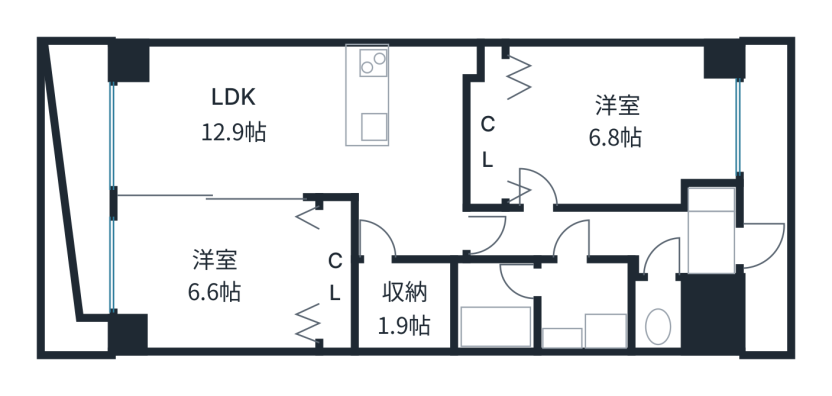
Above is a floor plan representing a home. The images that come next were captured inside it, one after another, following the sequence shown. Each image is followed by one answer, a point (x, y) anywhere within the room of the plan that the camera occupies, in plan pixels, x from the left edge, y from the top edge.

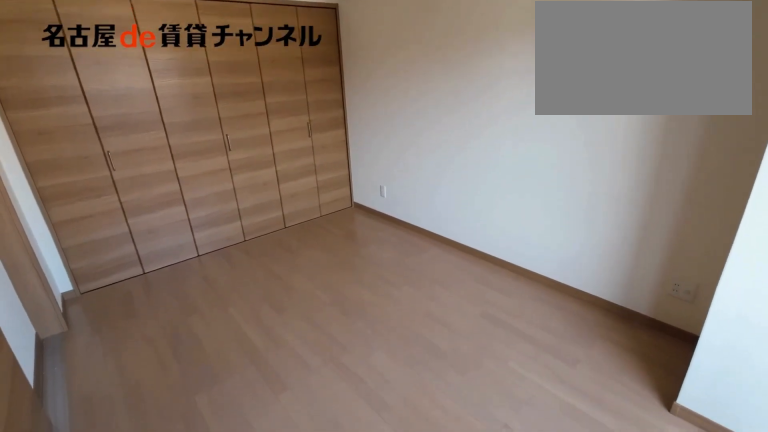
(219, 273)
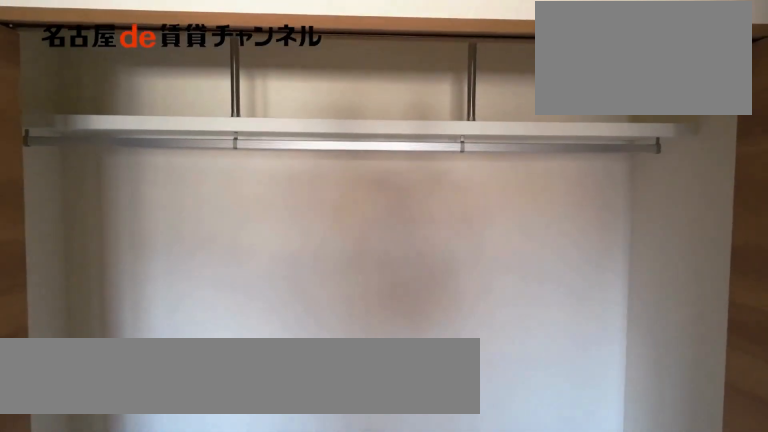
(336, 274)
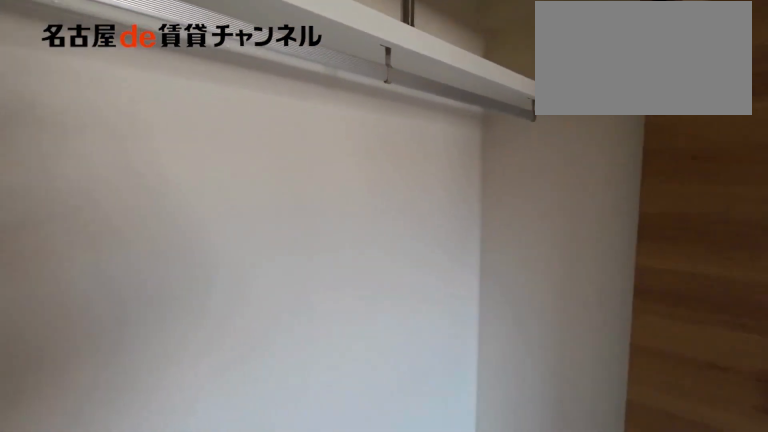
(336, 274)
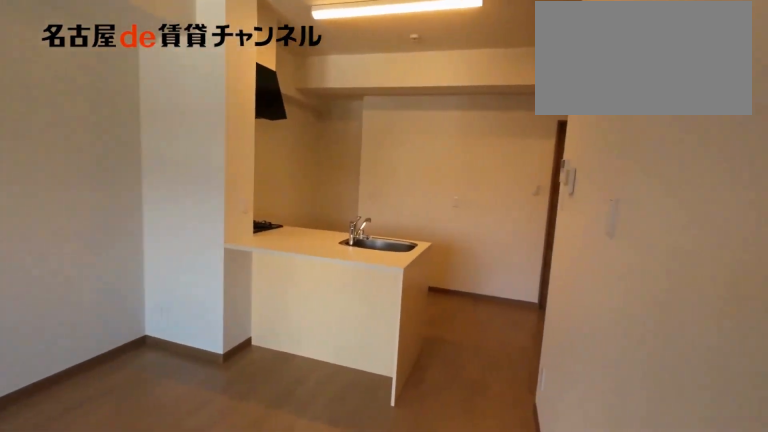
(307, 132)
